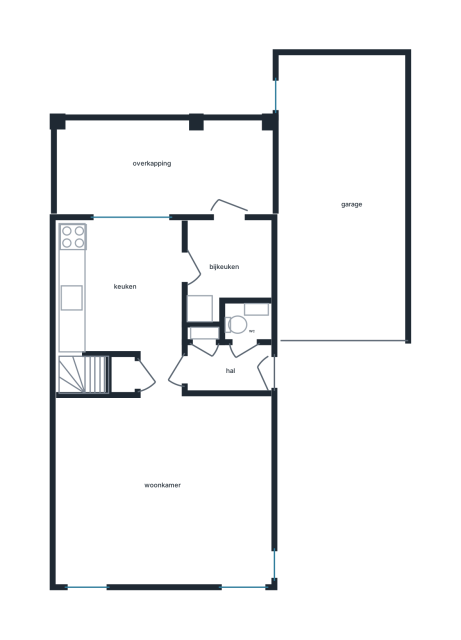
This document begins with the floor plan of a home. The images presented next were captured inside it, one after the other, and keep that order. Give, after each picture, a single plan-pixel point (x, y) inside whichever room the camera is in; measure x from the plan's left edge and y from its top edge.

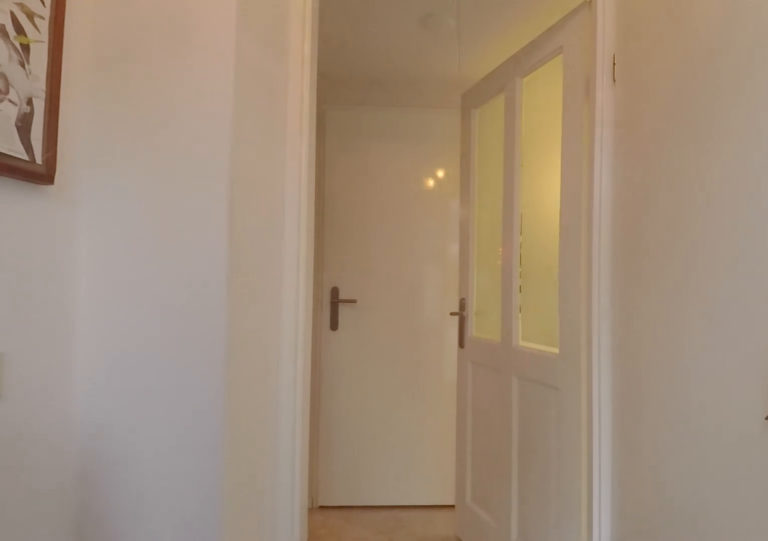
(227, 369)
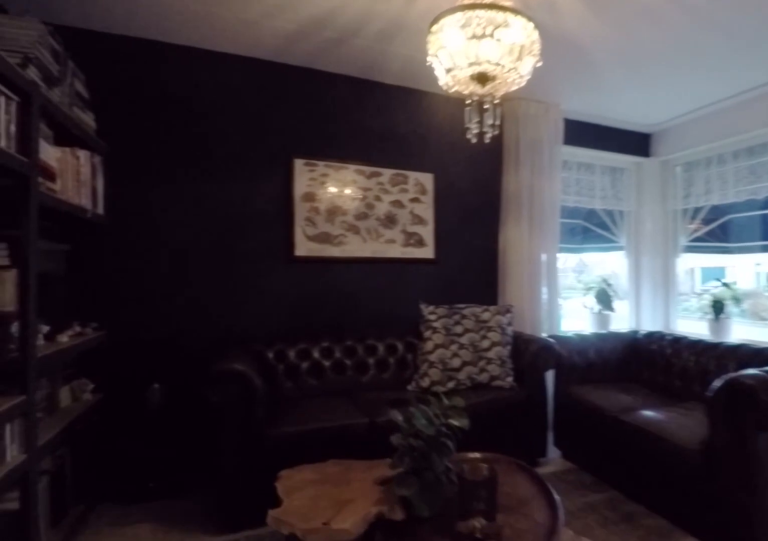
(163, 484)
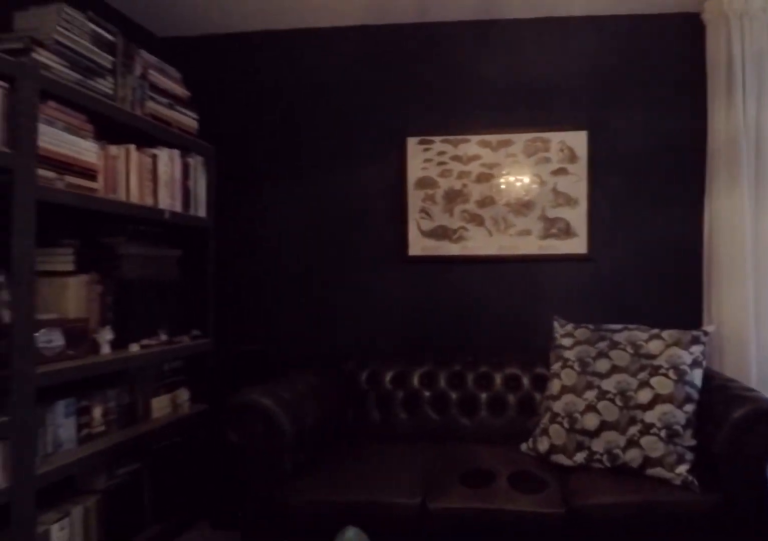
(163, 484)
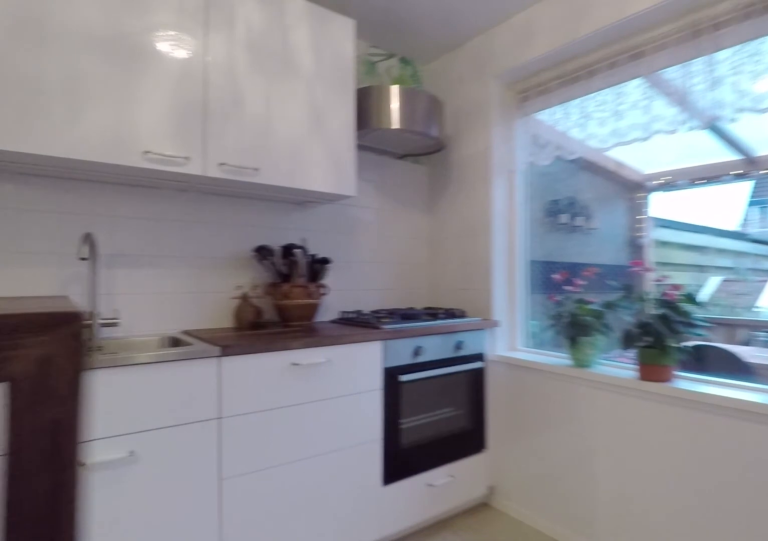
(121, 287)
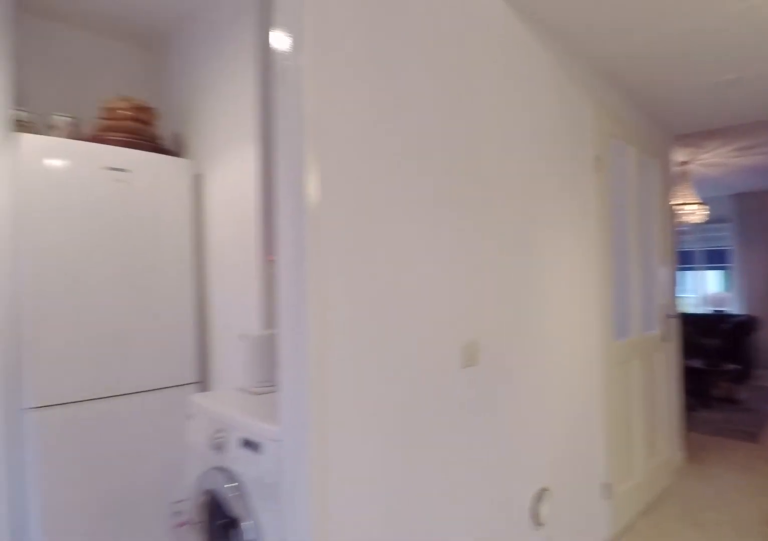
(121, 287)
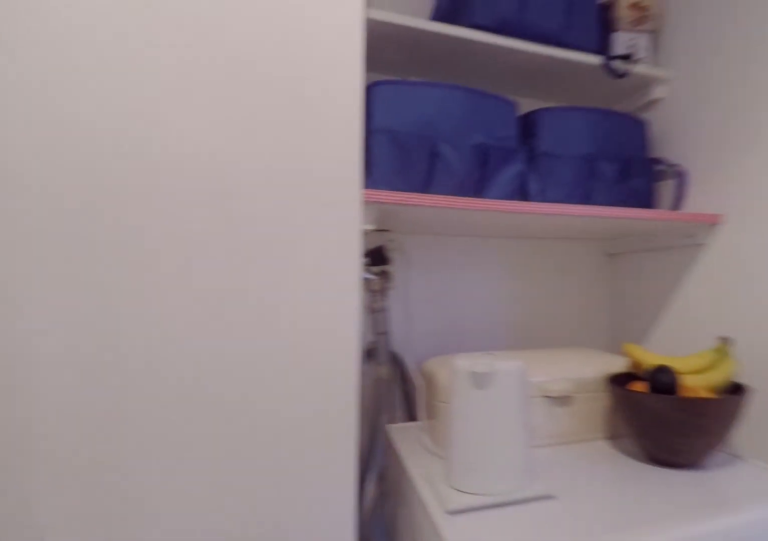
(225, 264)
